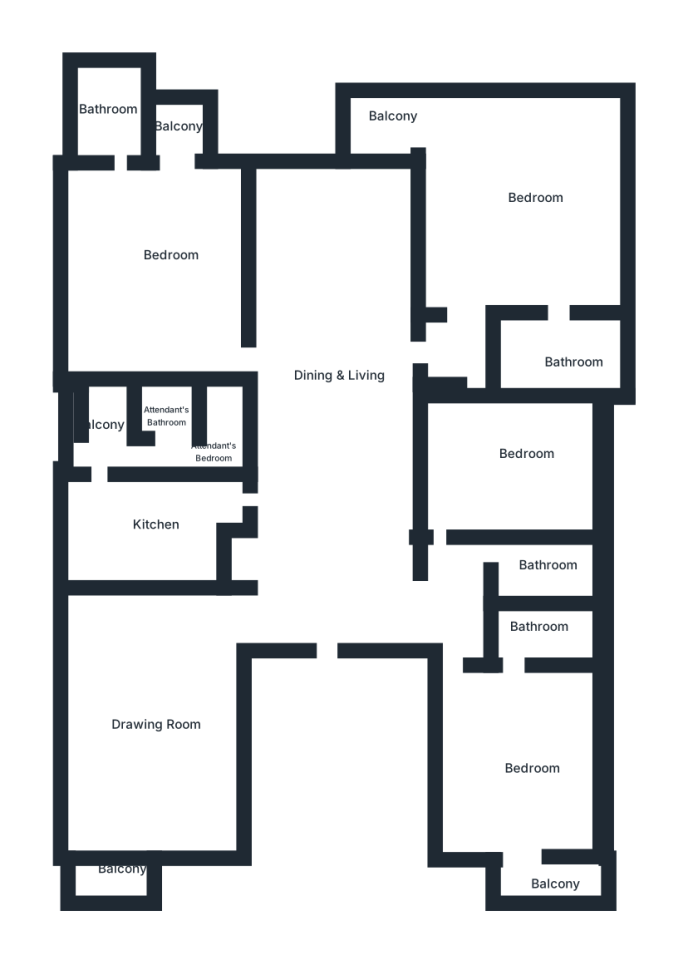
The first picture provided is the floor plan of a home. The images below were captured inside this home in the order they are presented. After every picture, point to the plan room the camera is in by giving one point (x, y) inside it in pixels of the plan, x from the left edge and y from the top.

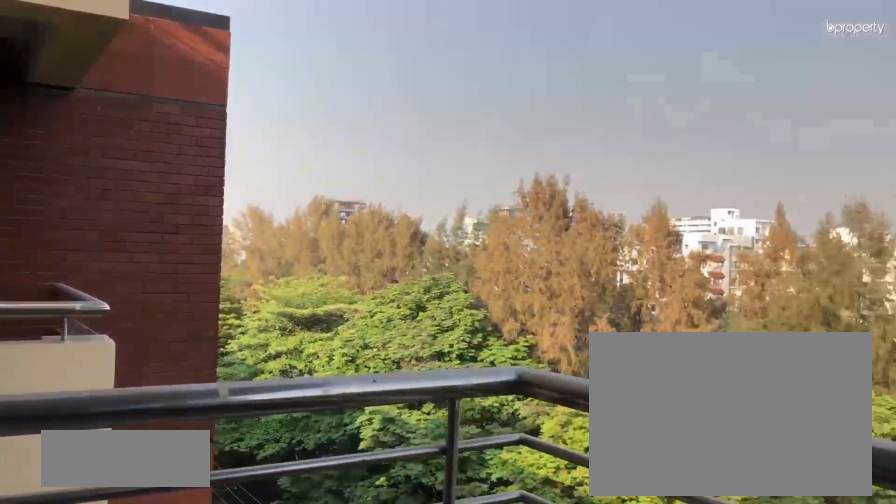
(369, 122)
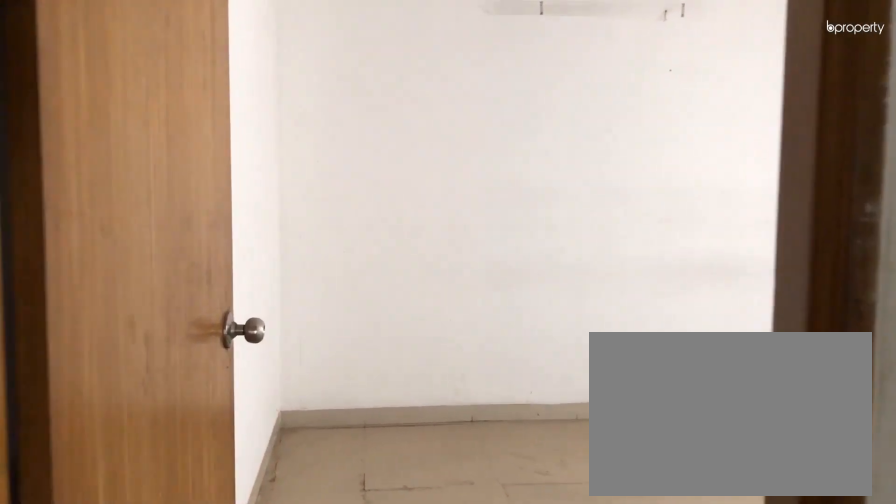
(510, 519)
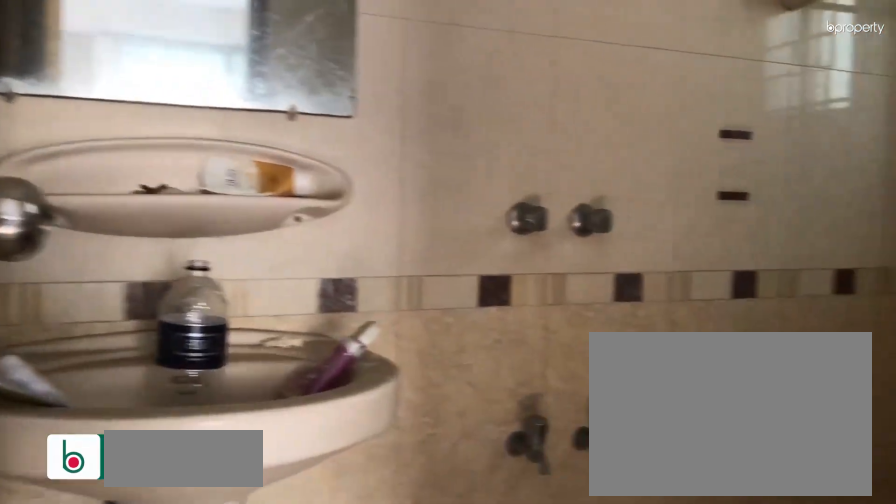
(523, 666)
